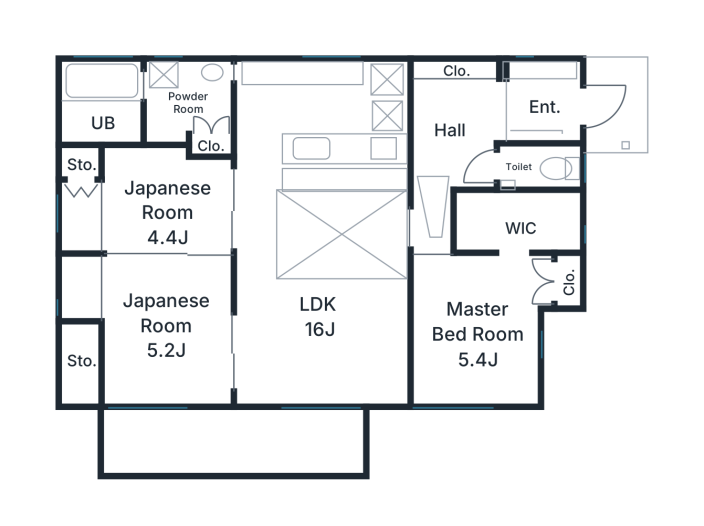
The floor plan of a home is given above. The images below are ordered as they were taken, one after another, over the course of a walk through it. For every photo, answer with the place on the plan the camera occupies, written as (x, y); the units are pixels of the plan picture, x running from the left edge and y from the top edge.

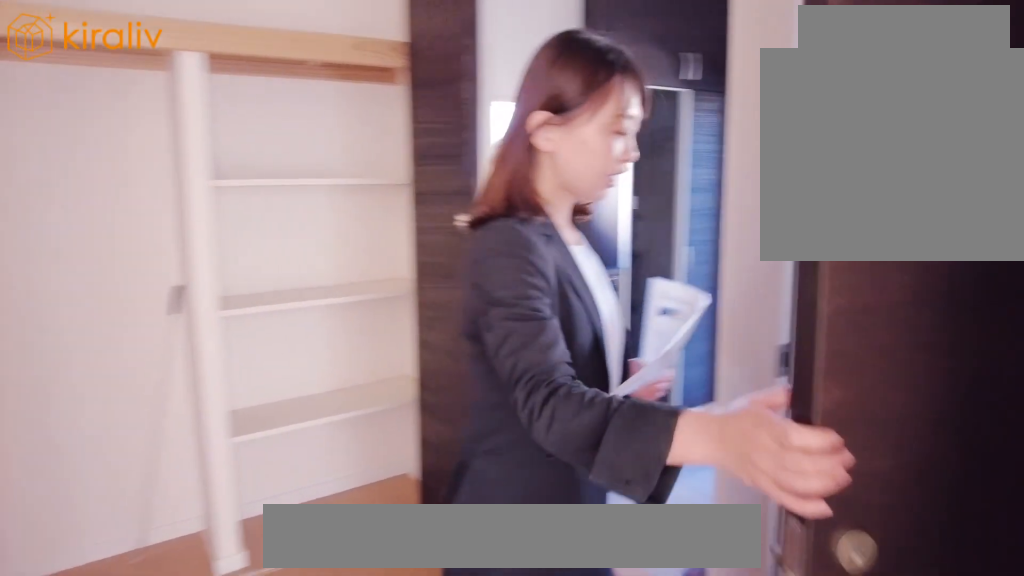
(503, 173)
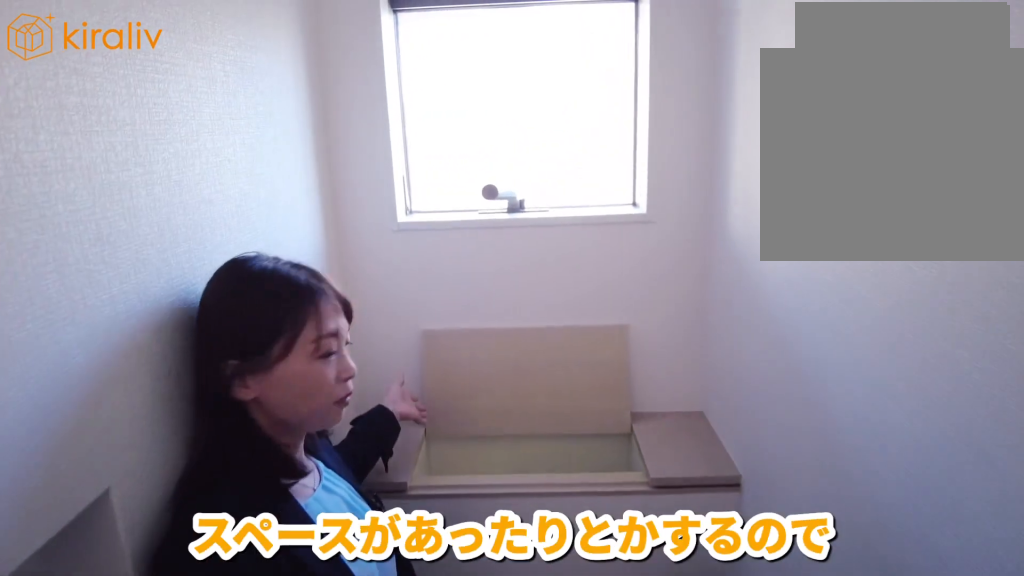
(500, 178)
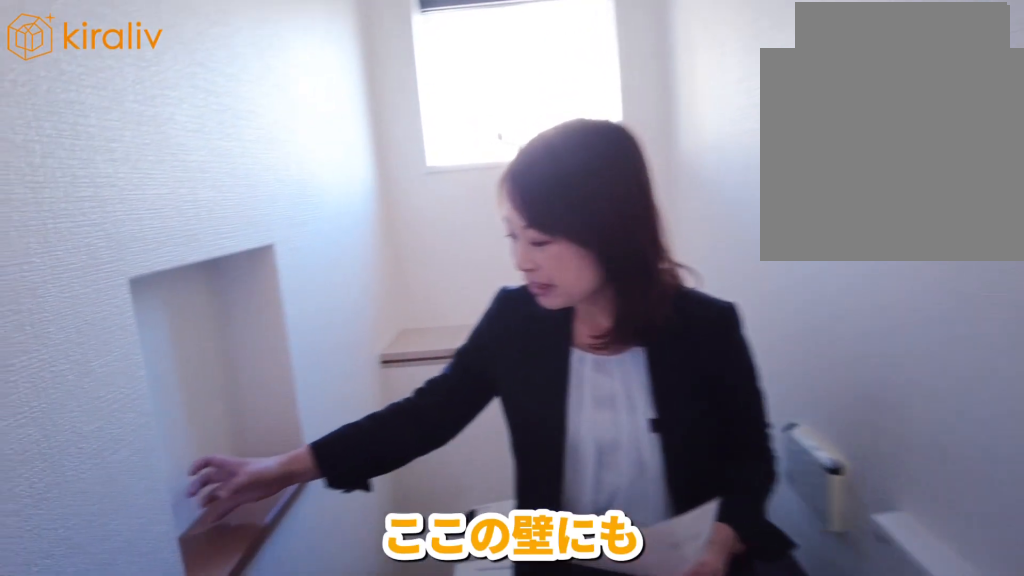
(481, 178)
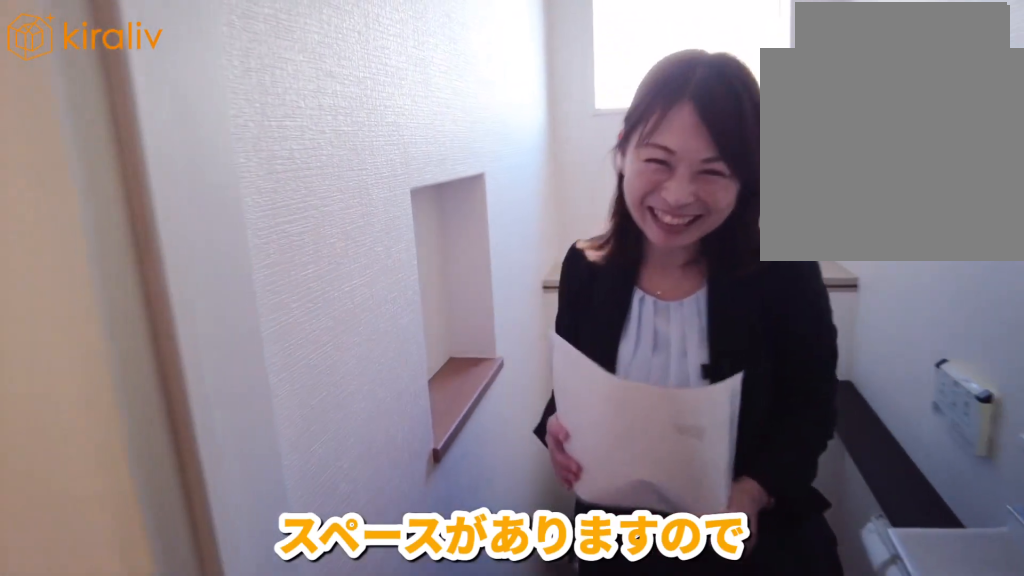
(474, 178)
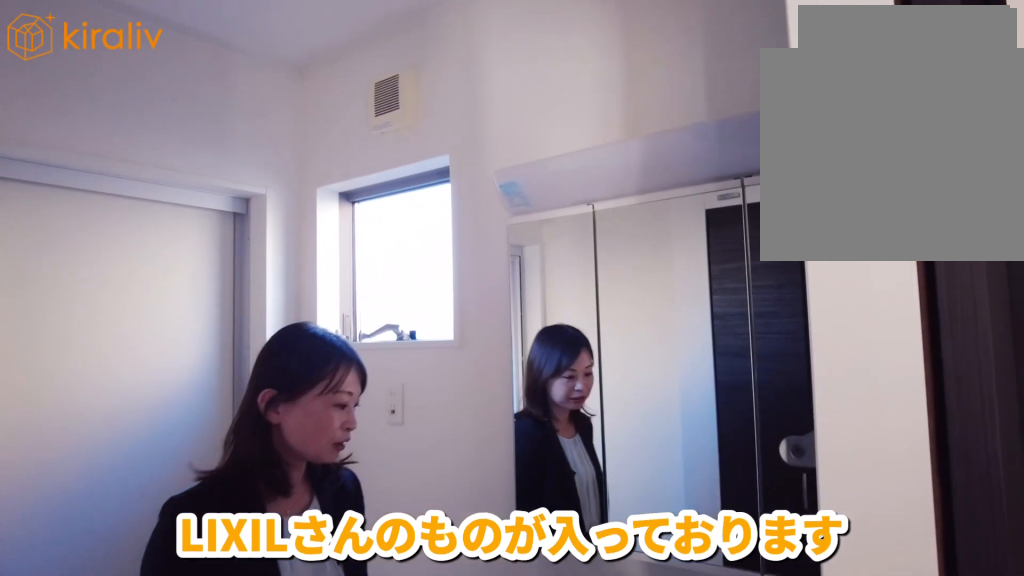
(190, 118)
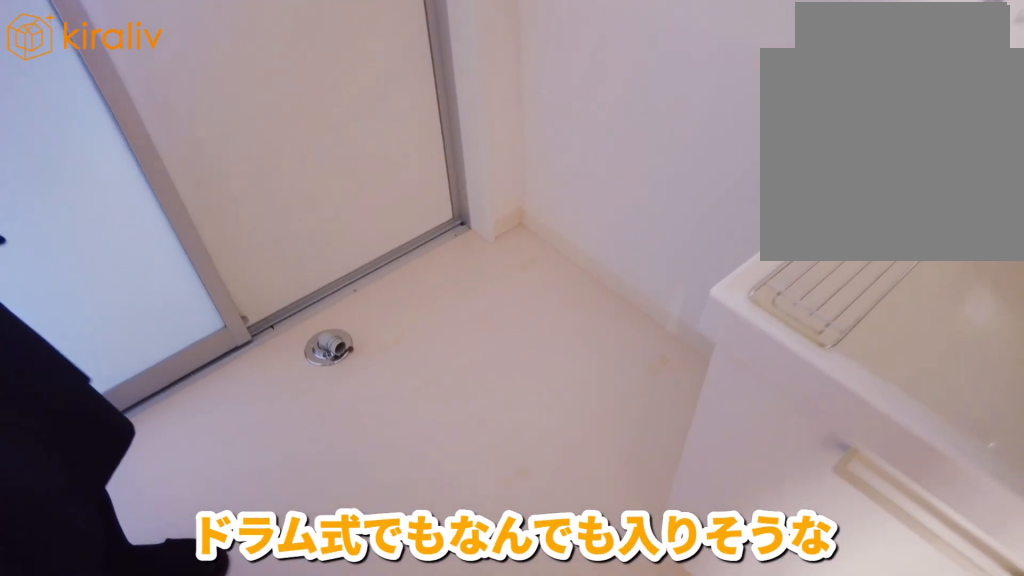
(166, 123)
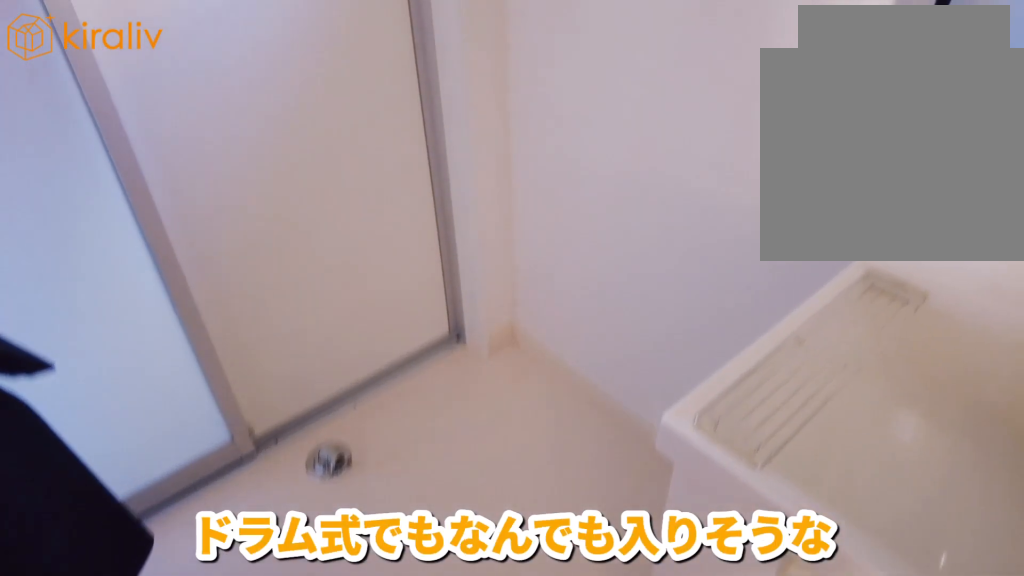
(166, 122)
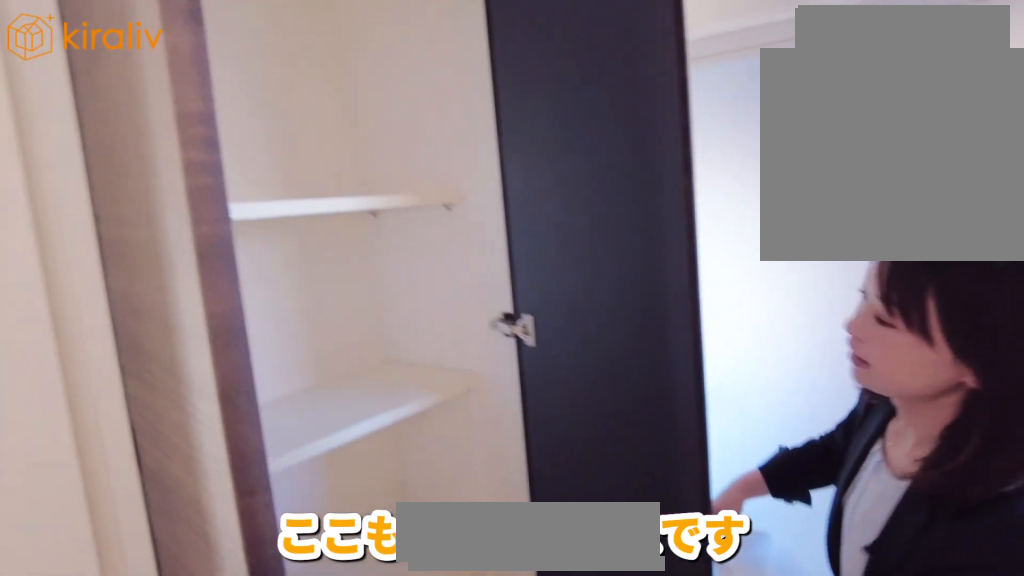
(160, 123)
